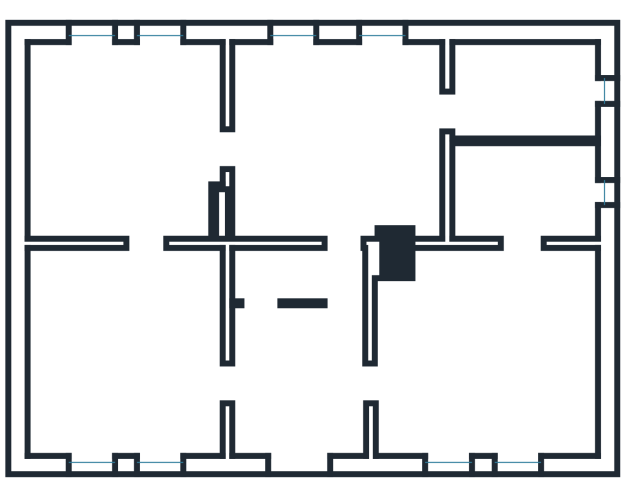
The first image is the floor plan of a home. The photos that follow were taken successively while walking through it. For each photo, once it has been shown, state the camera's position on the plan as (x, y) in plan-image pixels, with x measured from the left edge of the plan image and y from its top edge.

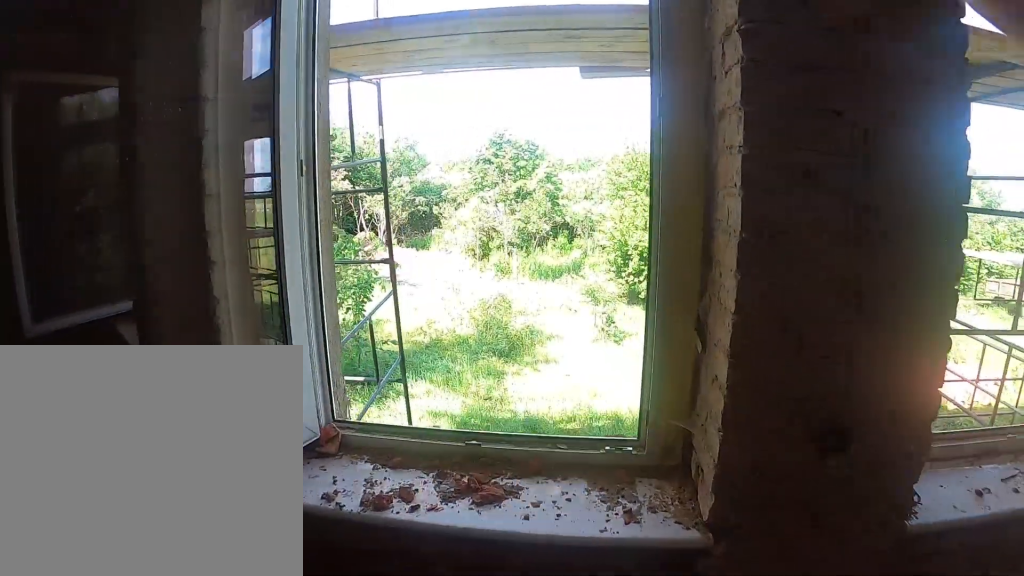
(89, 113)
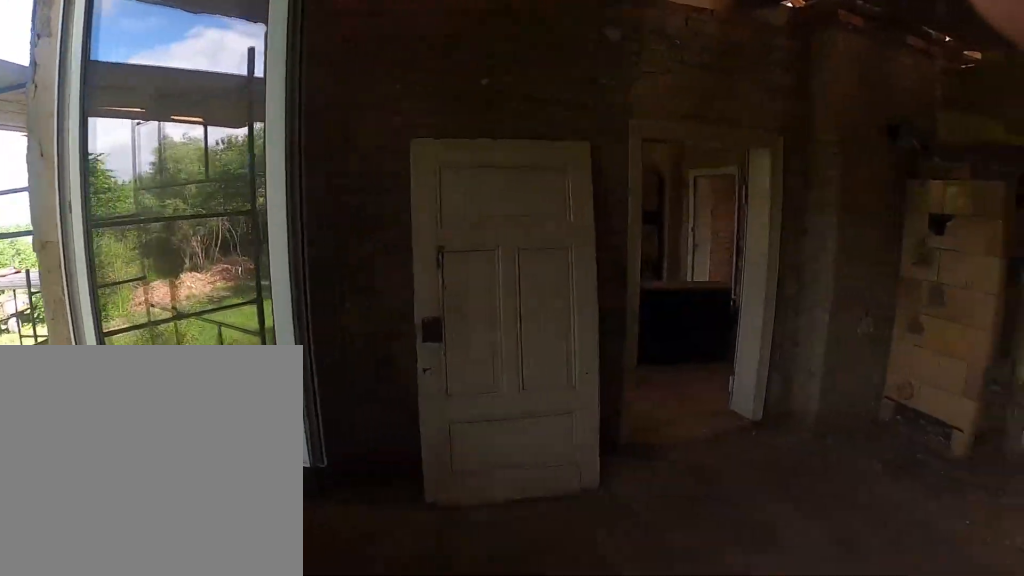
(156, 118)
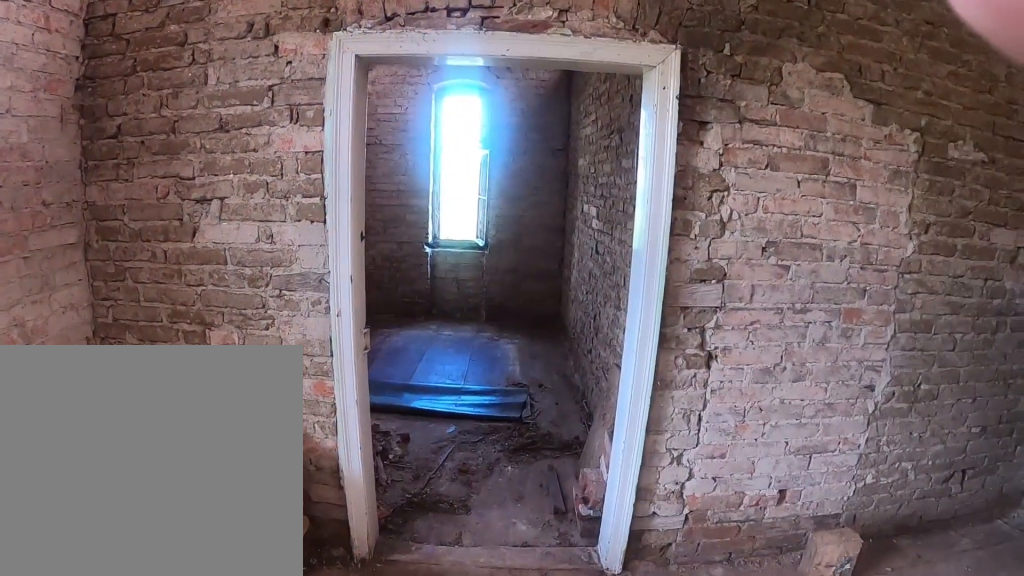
(396, 115)
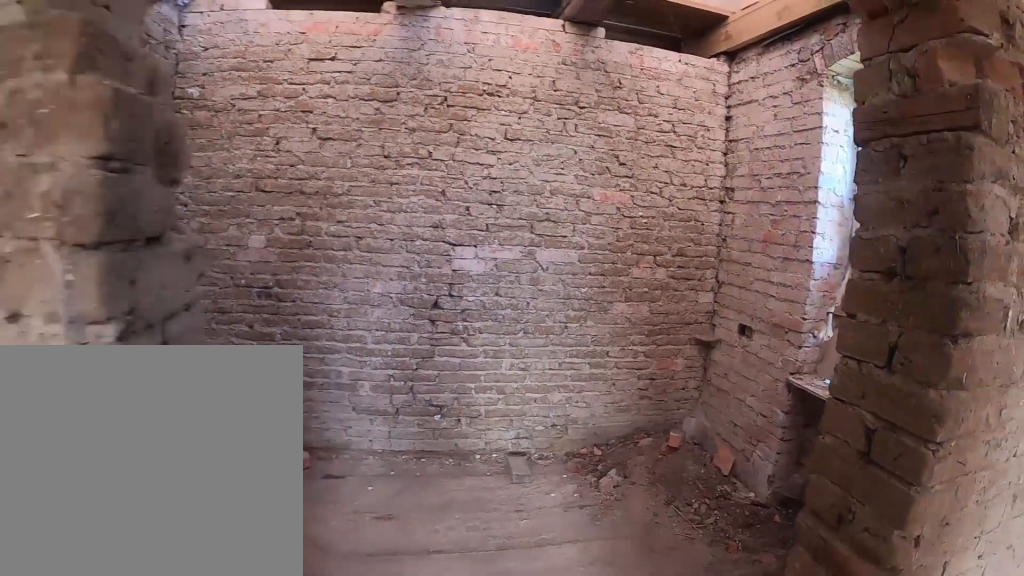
(479, 324)
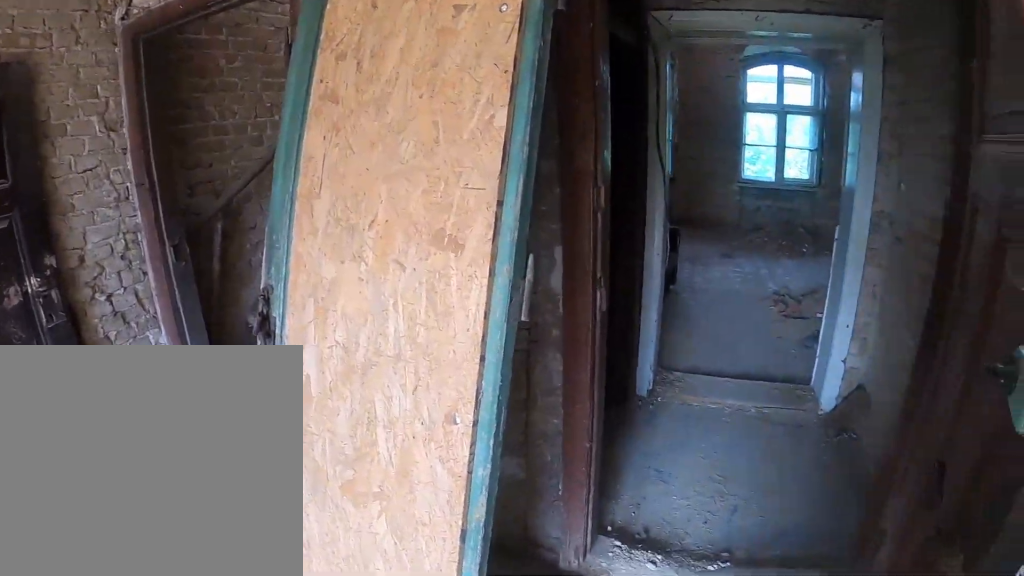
(354, 361)
